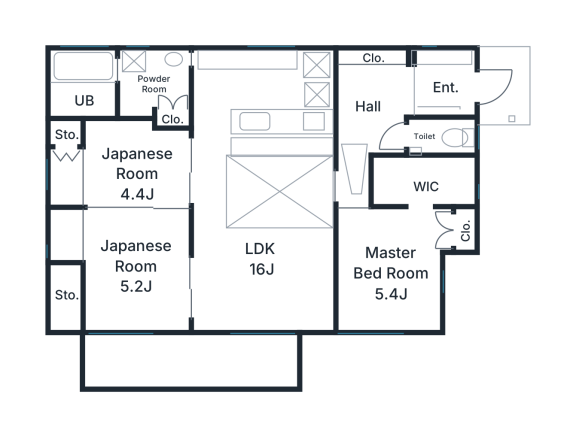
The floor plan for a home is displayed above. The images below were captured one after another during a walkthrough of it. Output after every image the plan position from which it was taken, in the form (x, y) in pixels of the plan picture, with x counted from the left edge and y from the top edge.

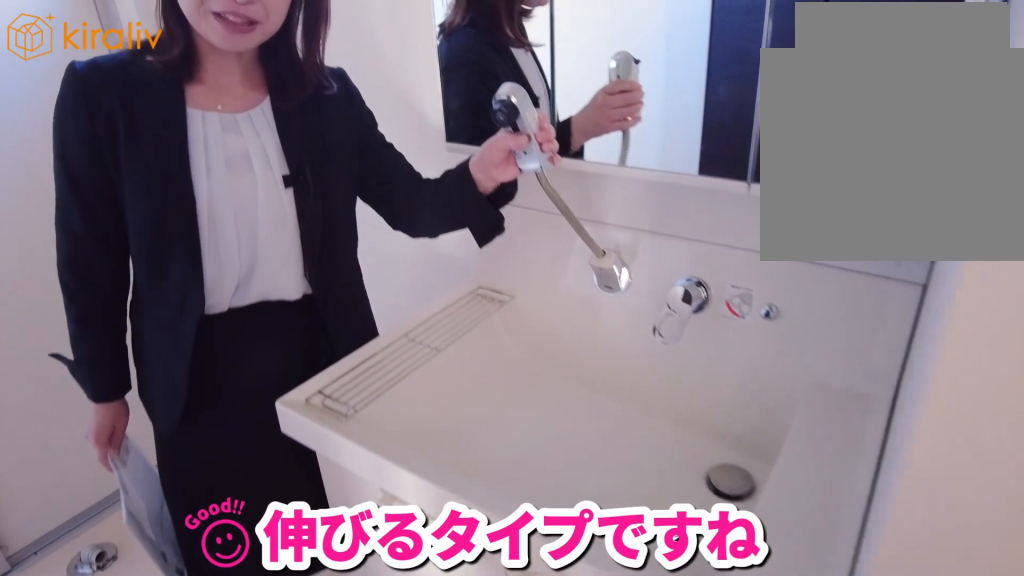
(153, 101)
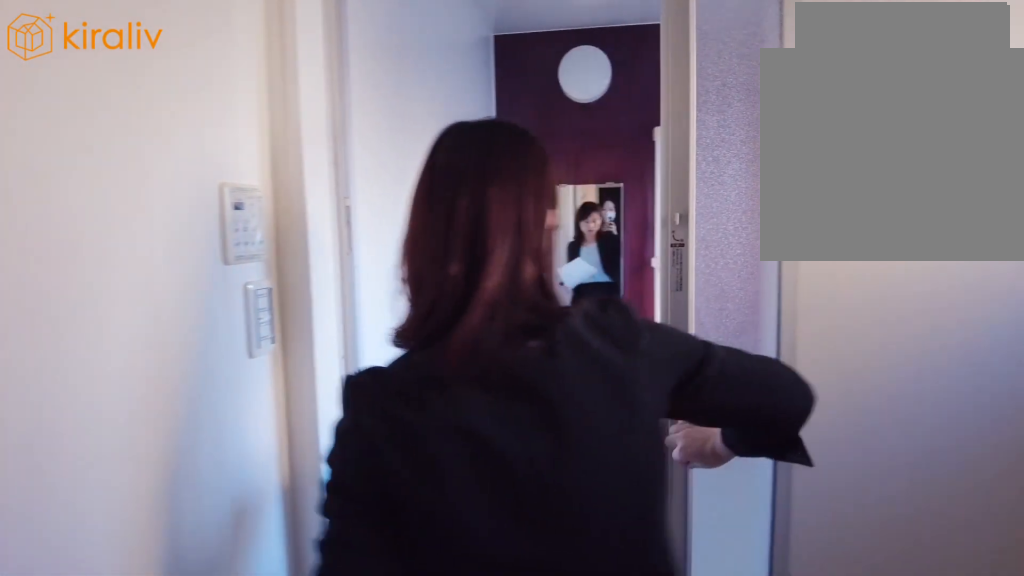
(93, 101)
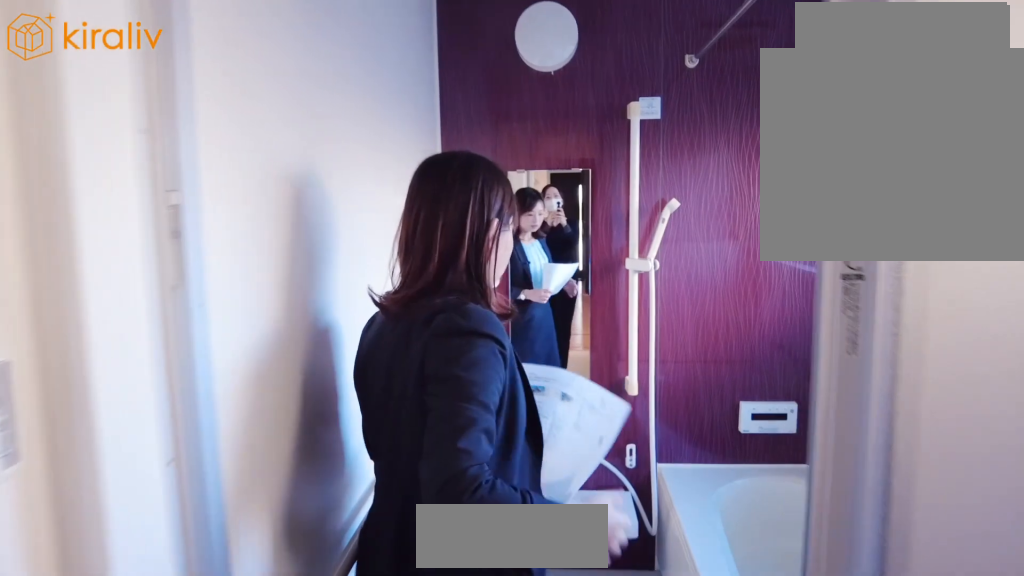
(88, 102)
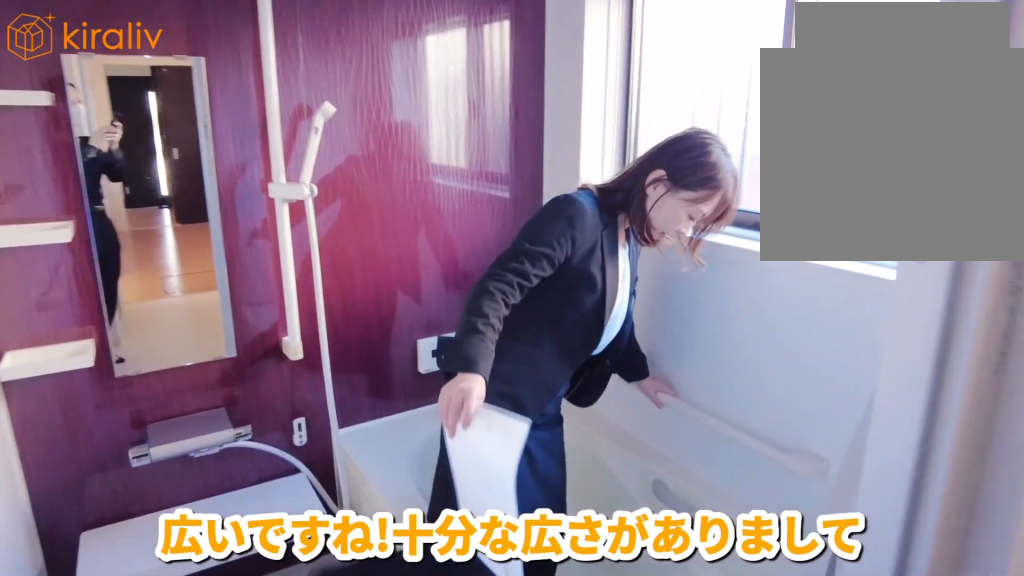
(88, 102)
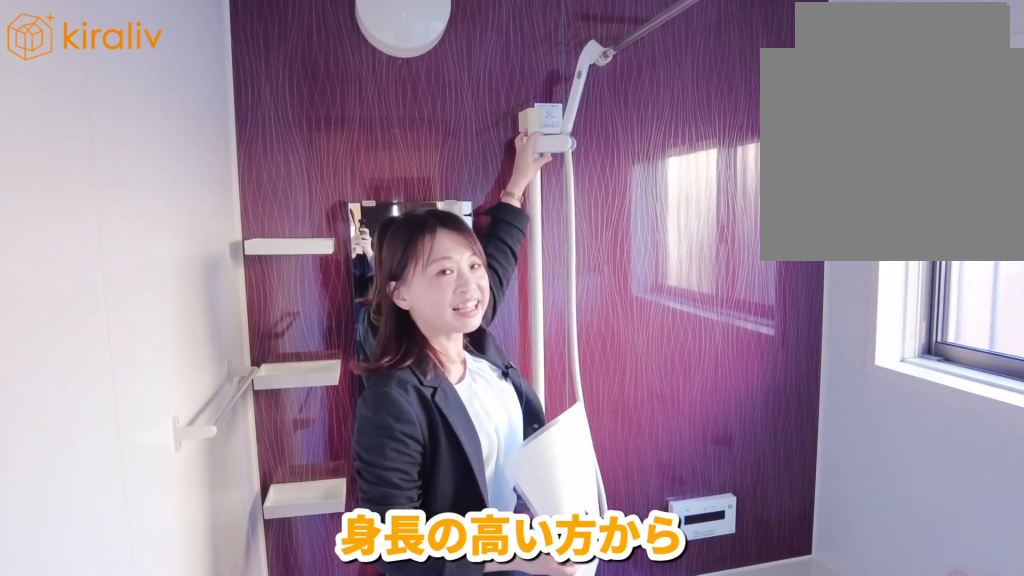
(87, 102)
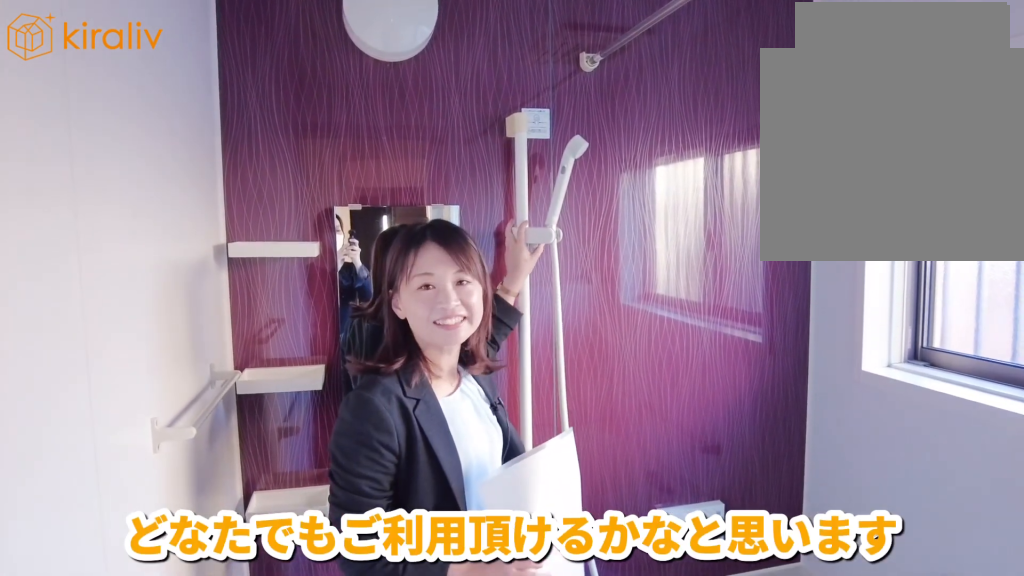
(88, 102)
